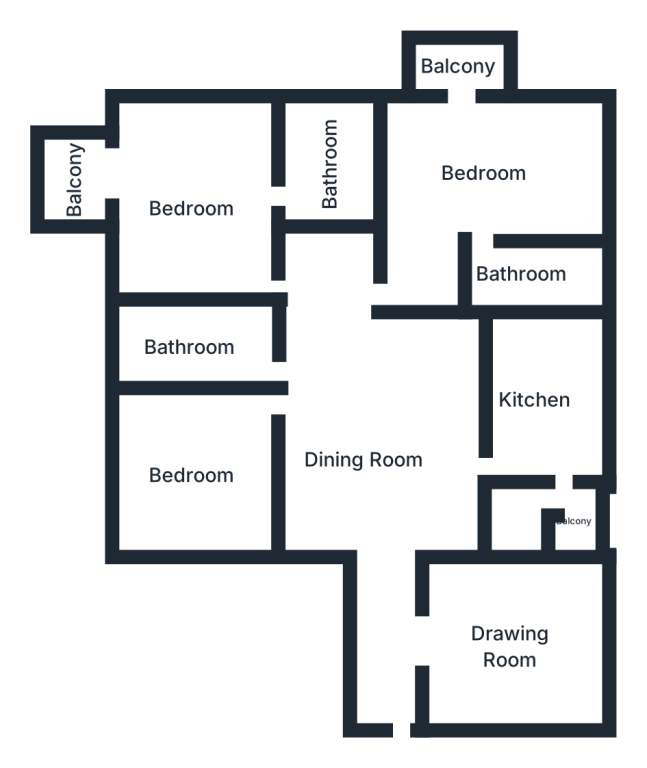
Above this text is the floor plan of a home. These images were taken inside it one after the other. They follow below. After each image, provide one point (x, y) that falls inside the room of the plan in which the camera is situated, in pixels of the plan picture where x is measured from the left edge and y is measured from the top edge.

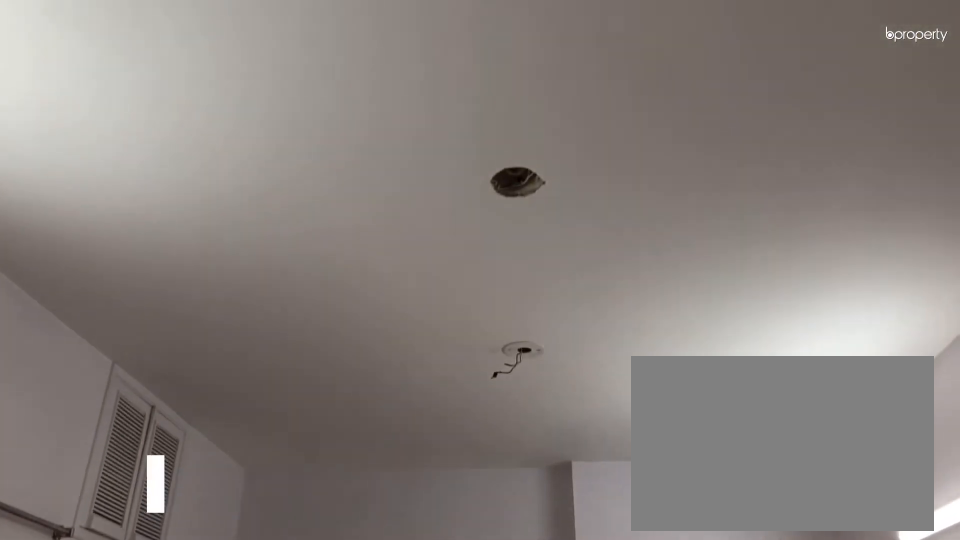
(362, 462)
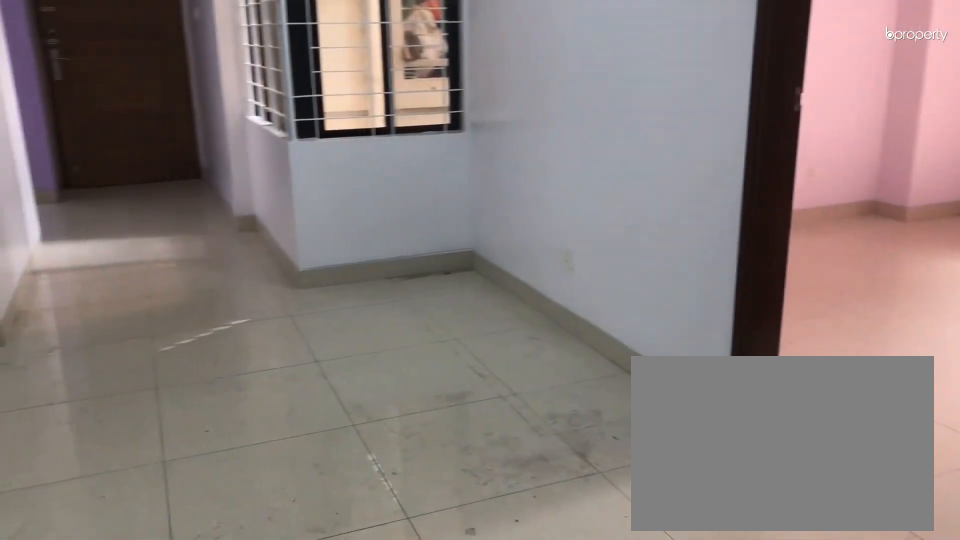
(363, 463)
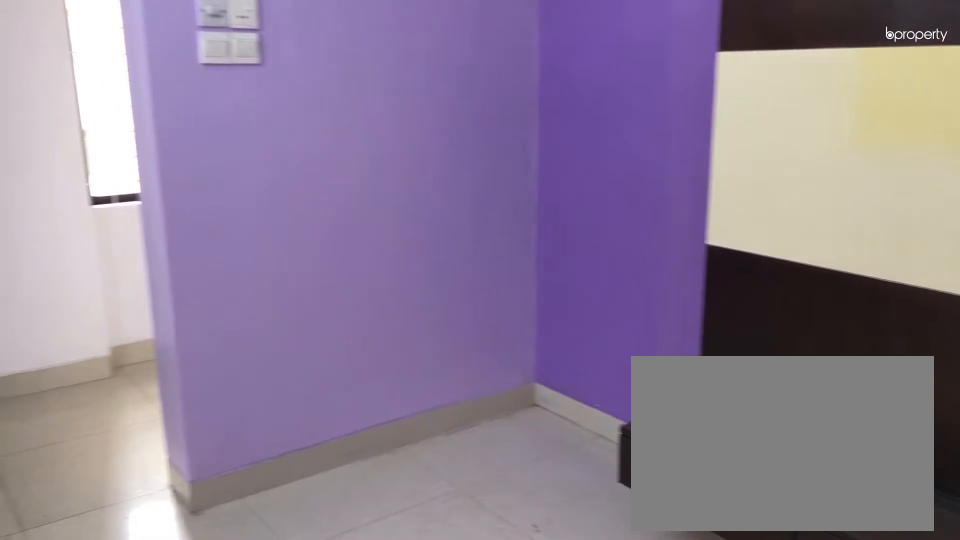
(511, 646)
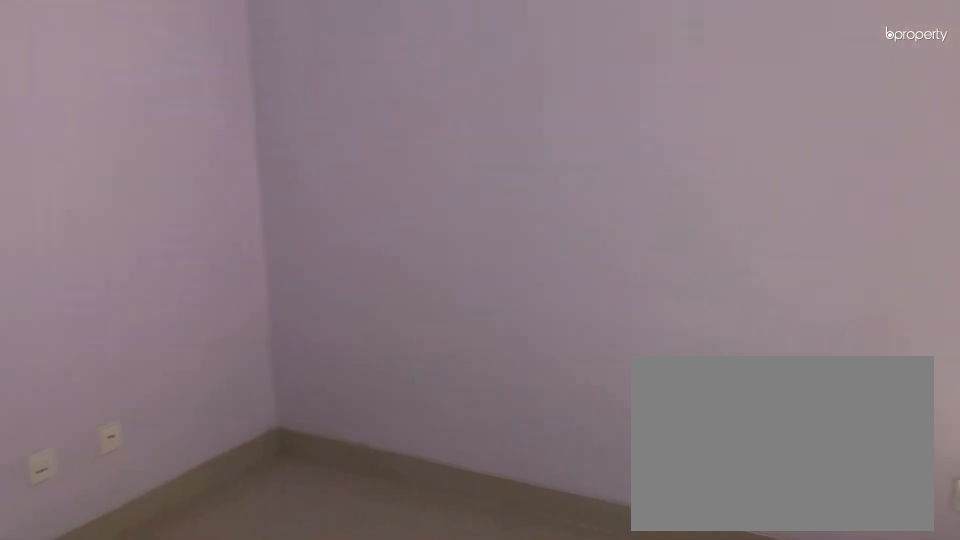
(188, 473)
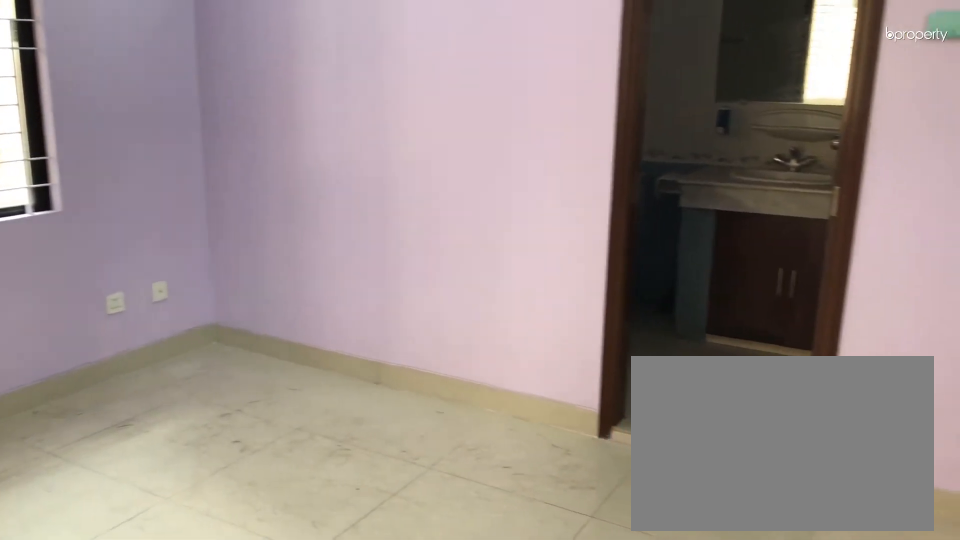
(190, 211)
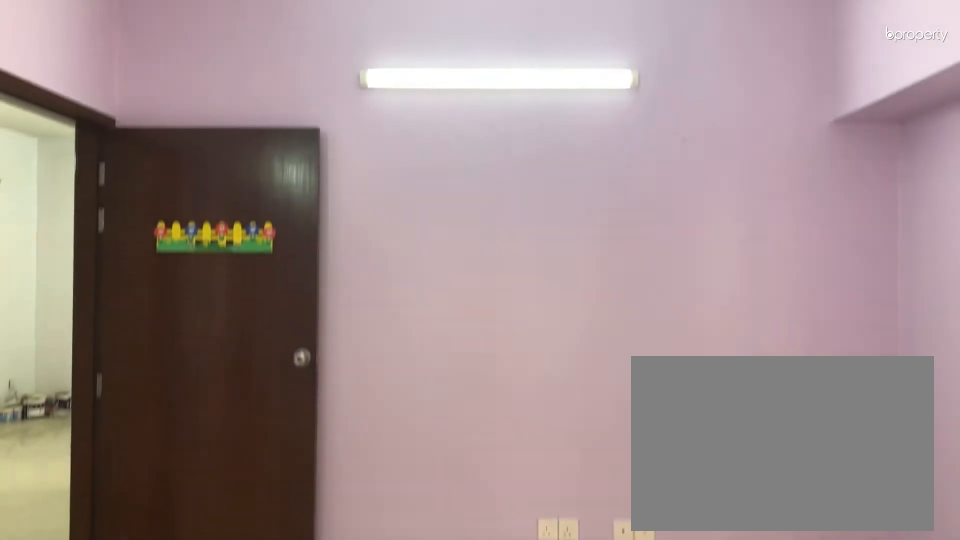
(190, 211)
